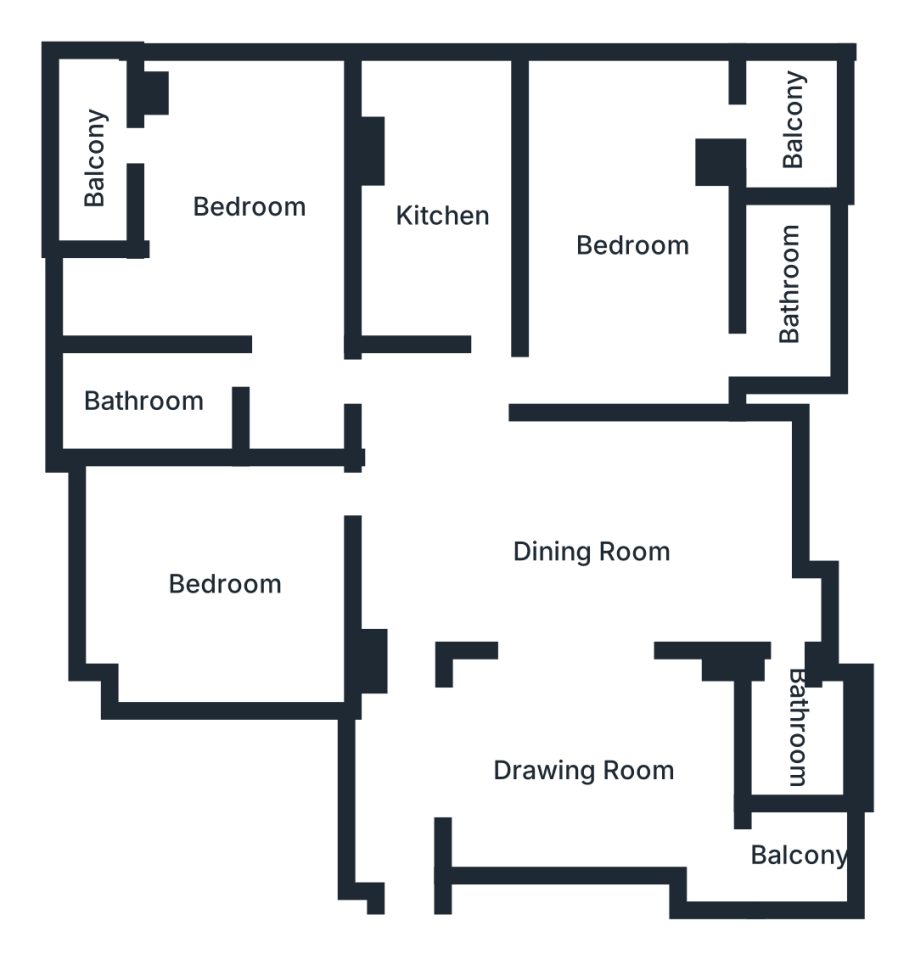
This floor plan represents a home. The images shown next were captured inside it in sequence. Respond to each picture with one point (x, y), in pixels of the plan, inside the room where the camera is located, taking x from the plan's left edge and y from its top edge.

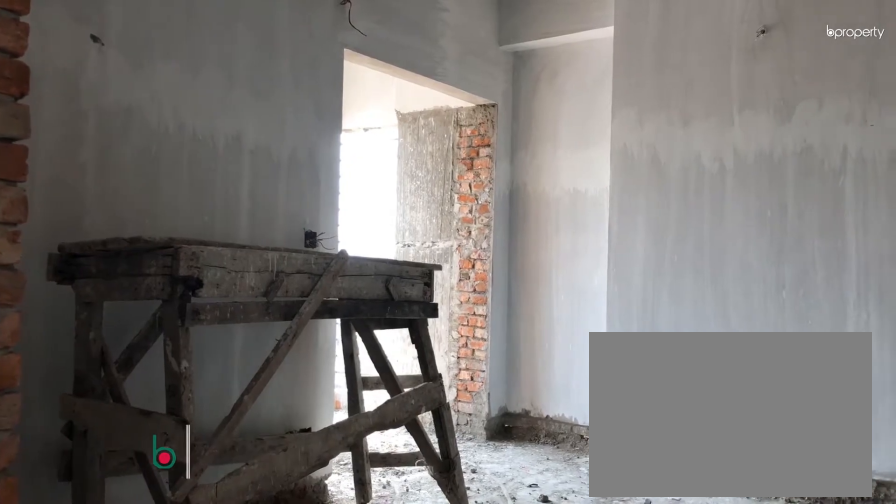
(583, 774)
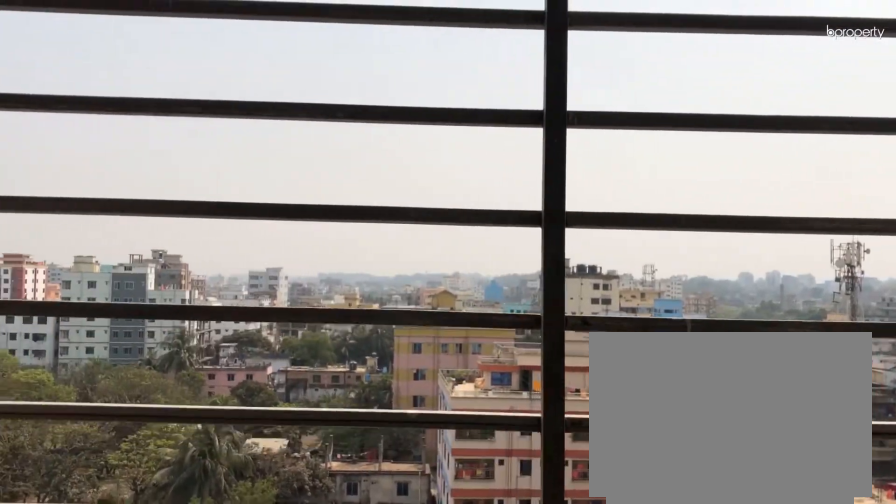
(801, 859)
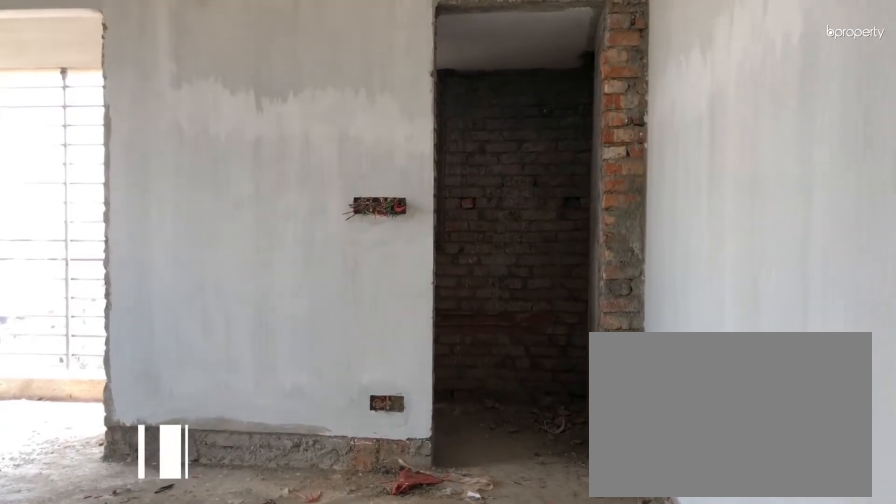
(649, 238)
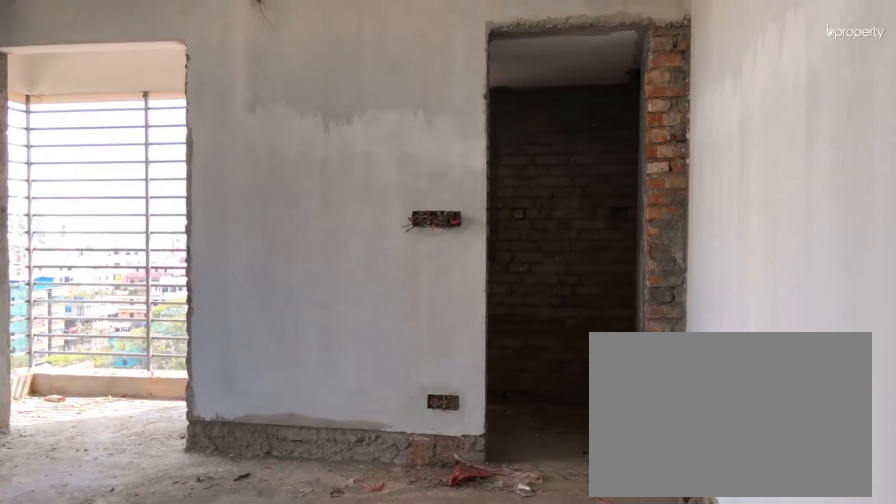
(649, 238)
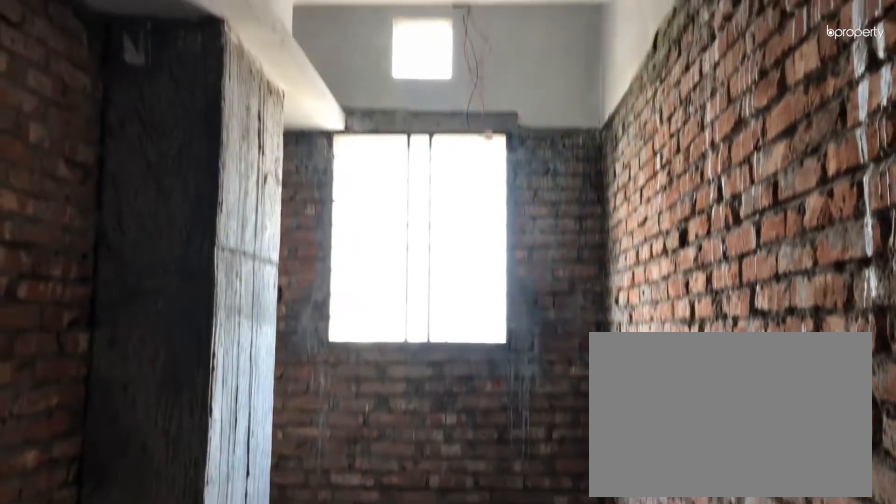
(451, 205)
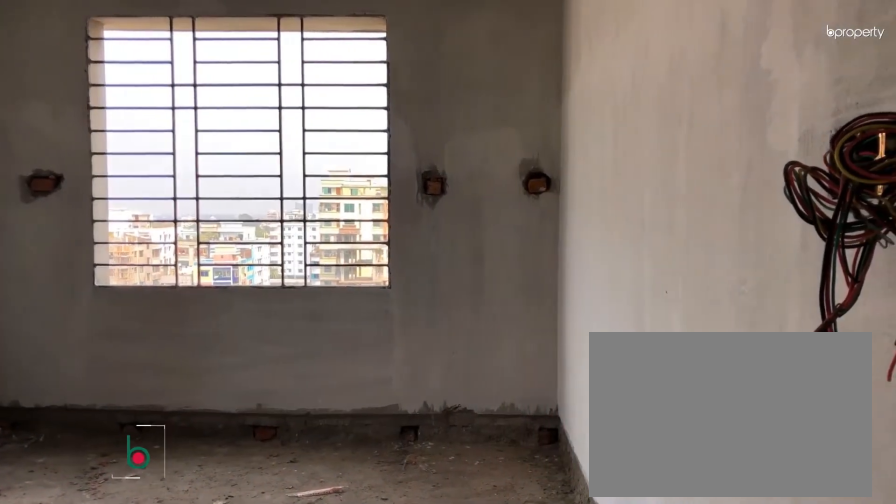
(254, 206)
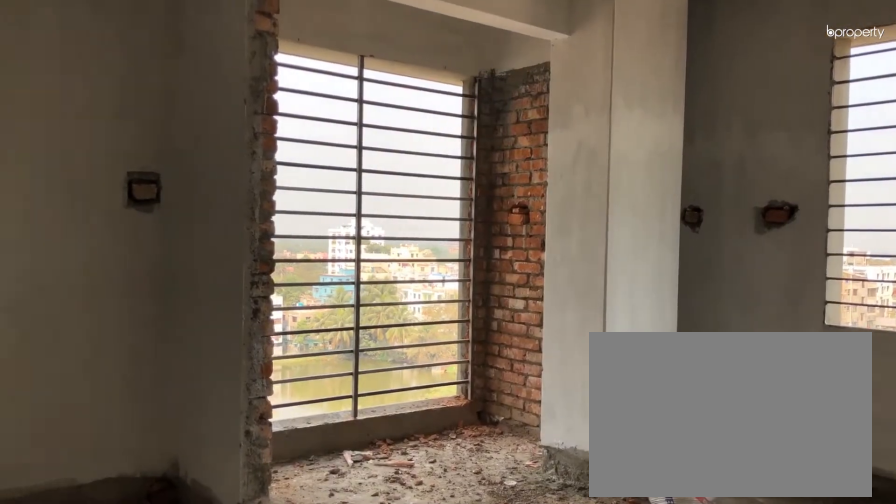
(254, 206)
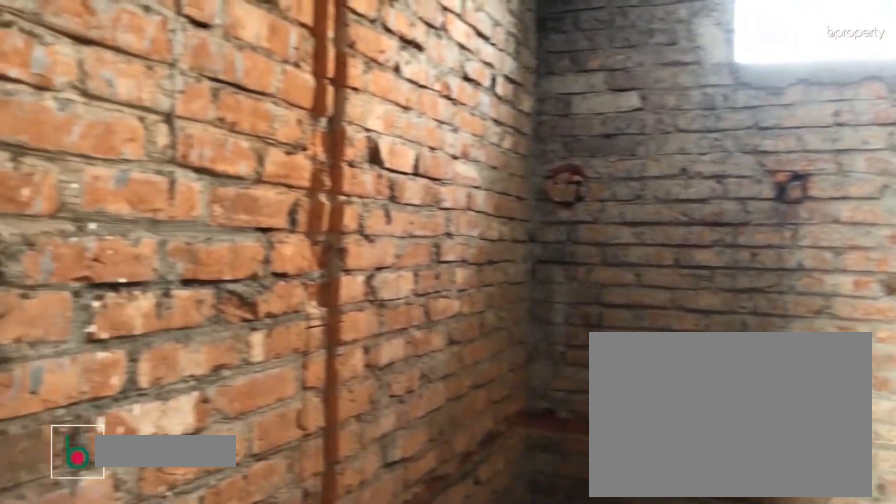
(158, 400)
